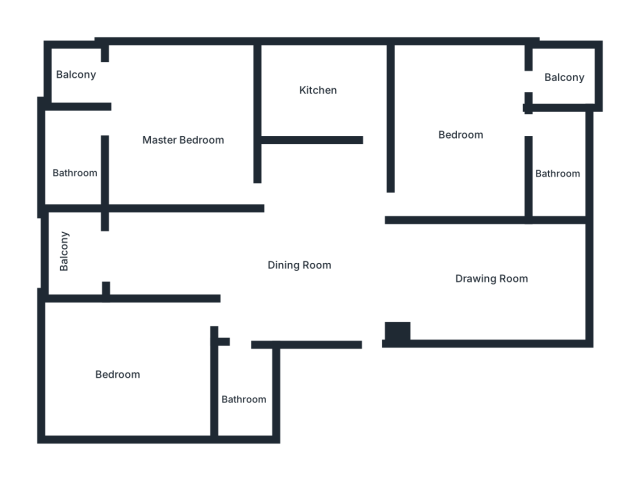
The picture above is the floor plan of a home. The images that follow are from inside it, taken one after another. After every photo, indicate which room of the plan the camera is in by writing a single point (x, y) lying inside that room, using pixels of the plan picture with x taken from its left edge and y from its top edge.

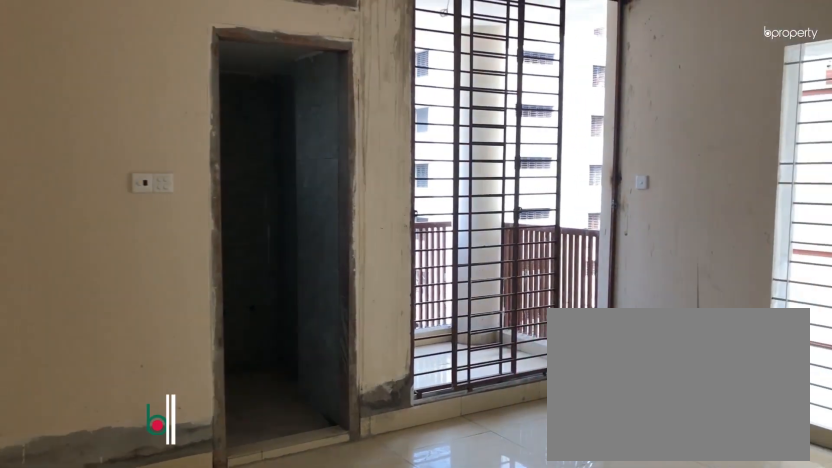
(182, 126)
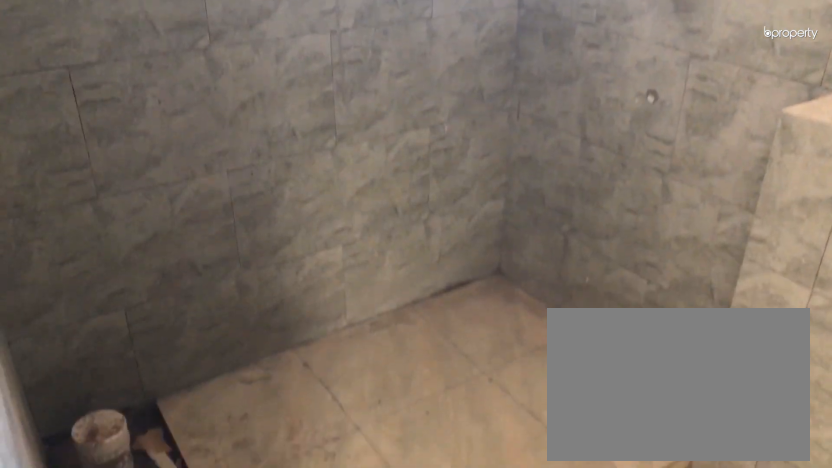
(75, 155)
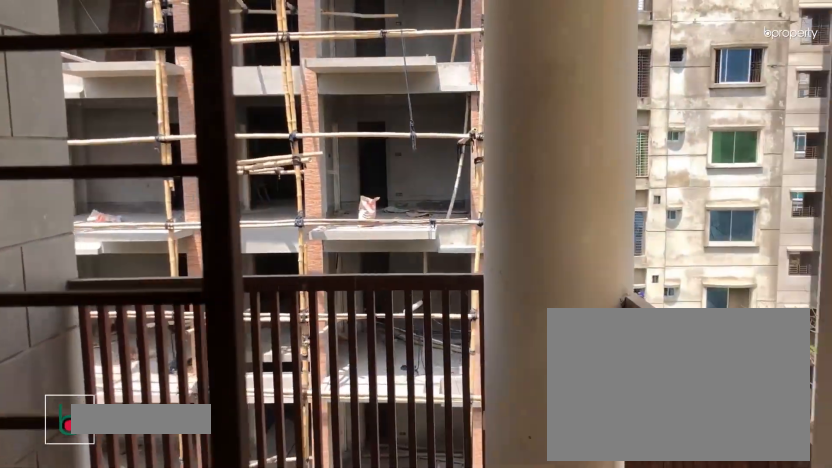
(81, 75)
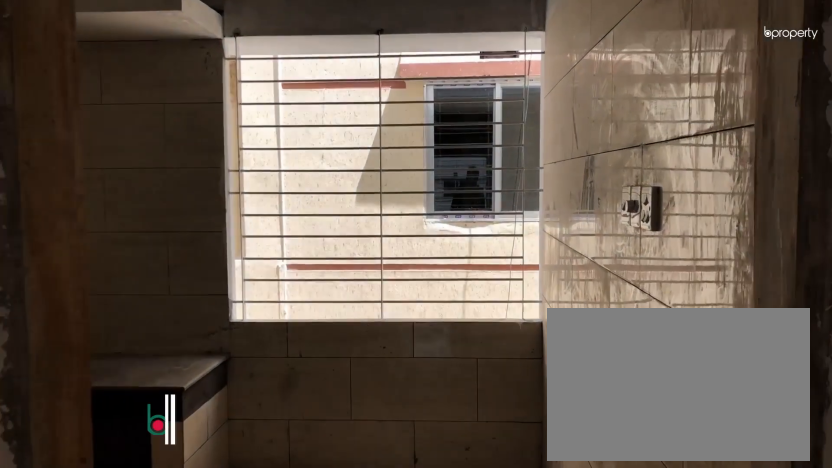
(314, 86)
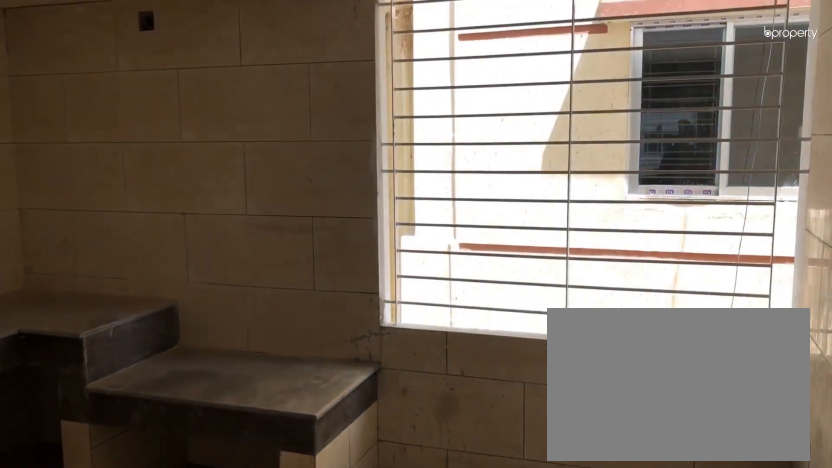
(314, 86)
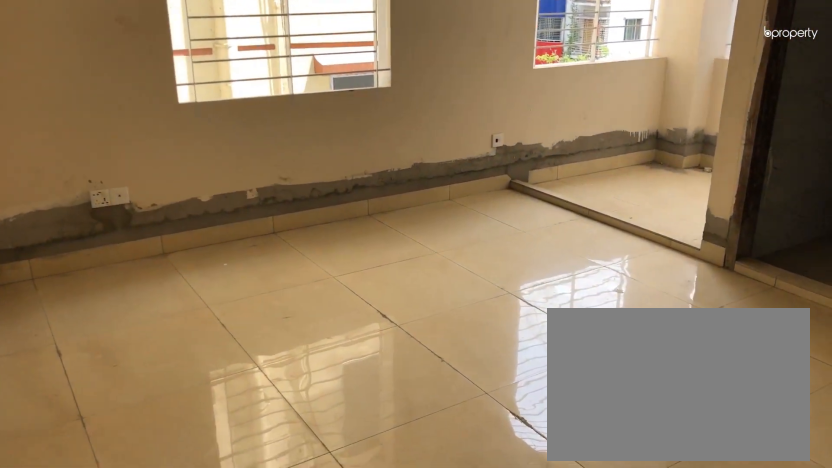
(460, 123)
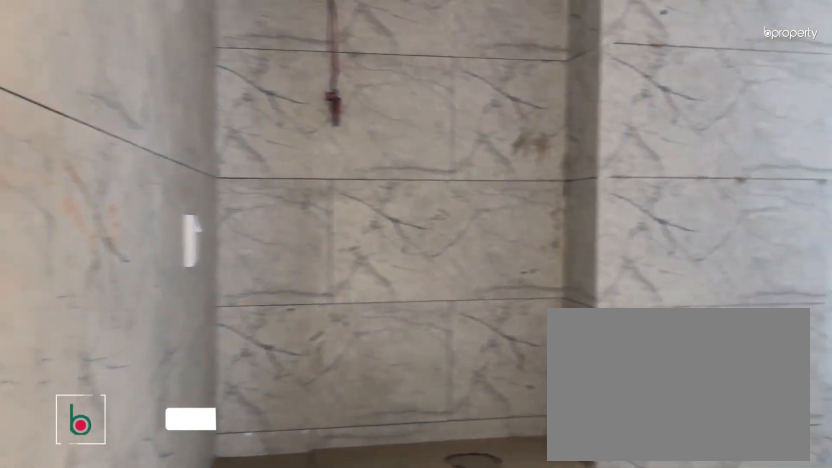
(553, 166)
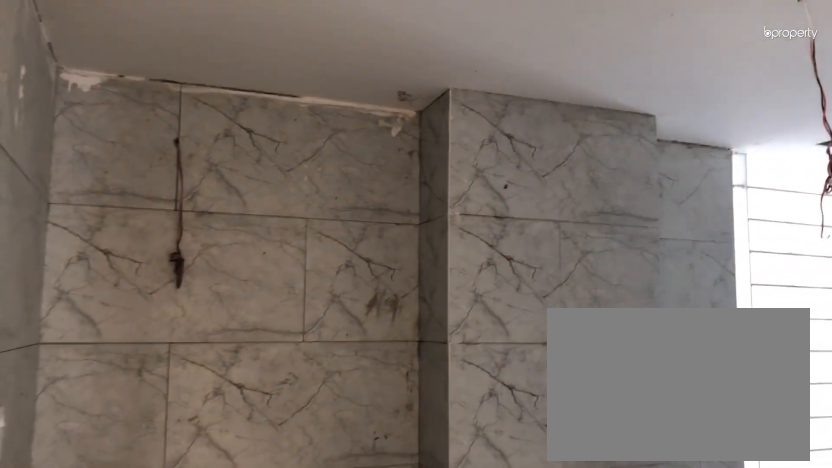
(553, 166)
